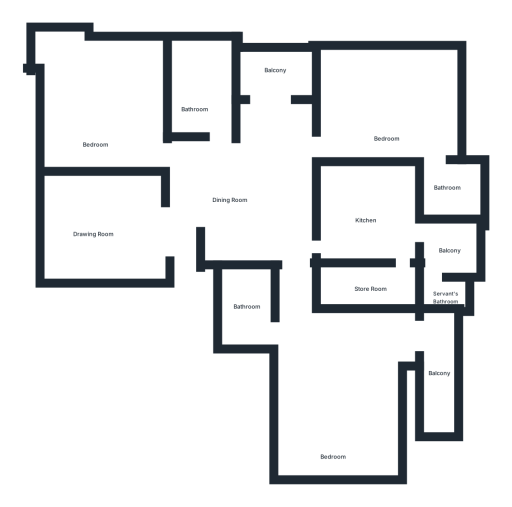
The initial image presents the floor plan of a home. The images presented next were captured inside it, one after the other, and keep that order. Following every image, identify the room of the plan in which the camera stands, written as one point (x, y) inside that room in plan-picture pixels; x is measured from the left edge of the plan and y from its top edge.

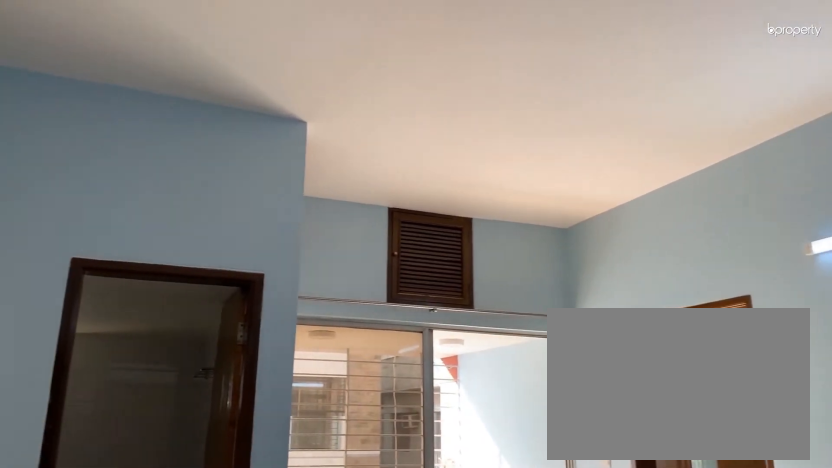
(239, 196)
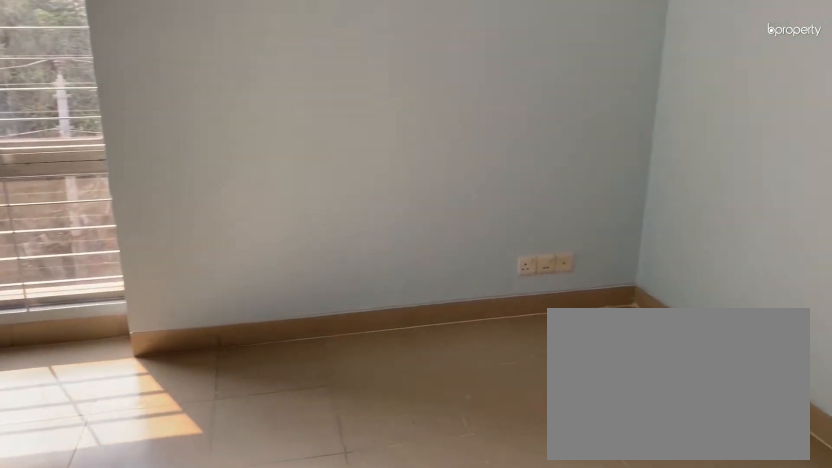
(96, 117)
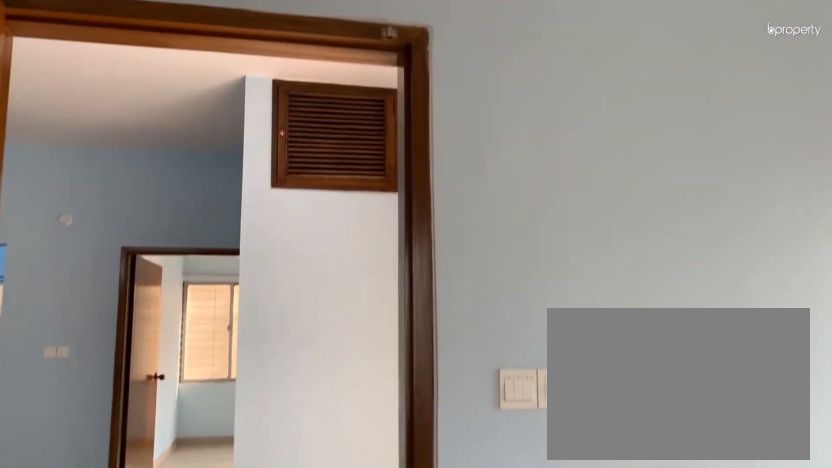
(389, 110)
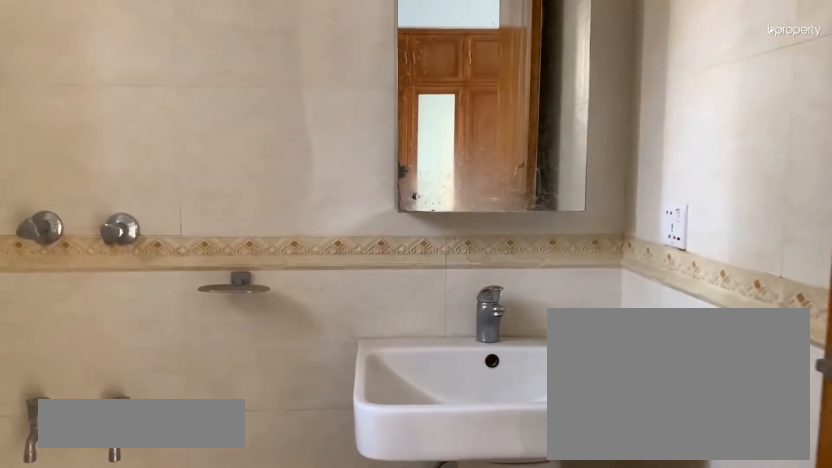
(447, 188)
